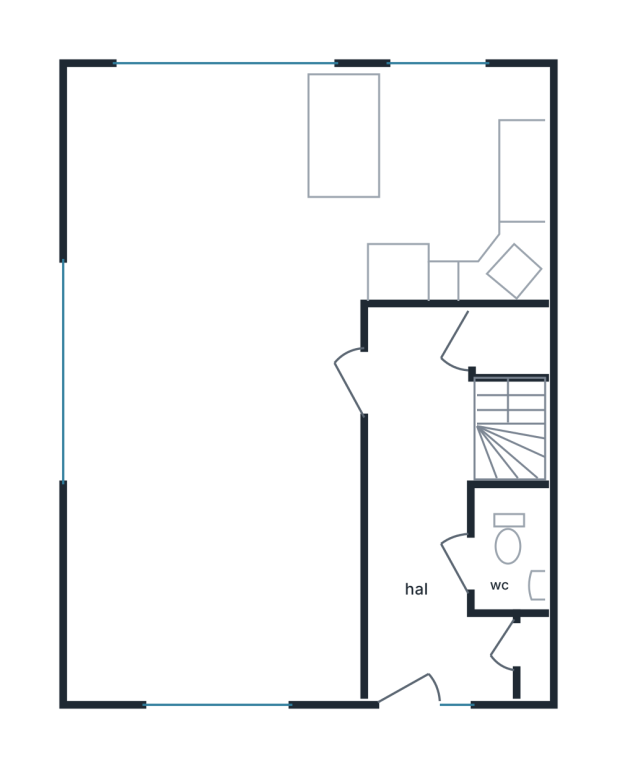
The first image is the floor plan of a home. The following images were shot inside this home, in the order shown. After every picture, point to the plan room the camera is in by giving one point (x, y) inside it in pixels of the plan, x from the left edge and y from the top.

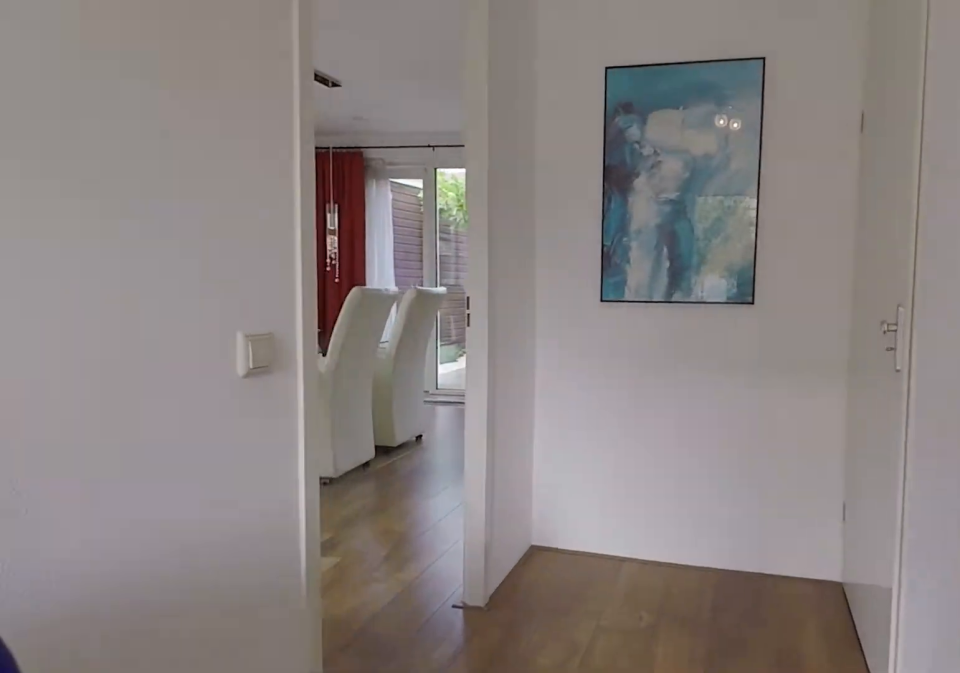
(424, 518)
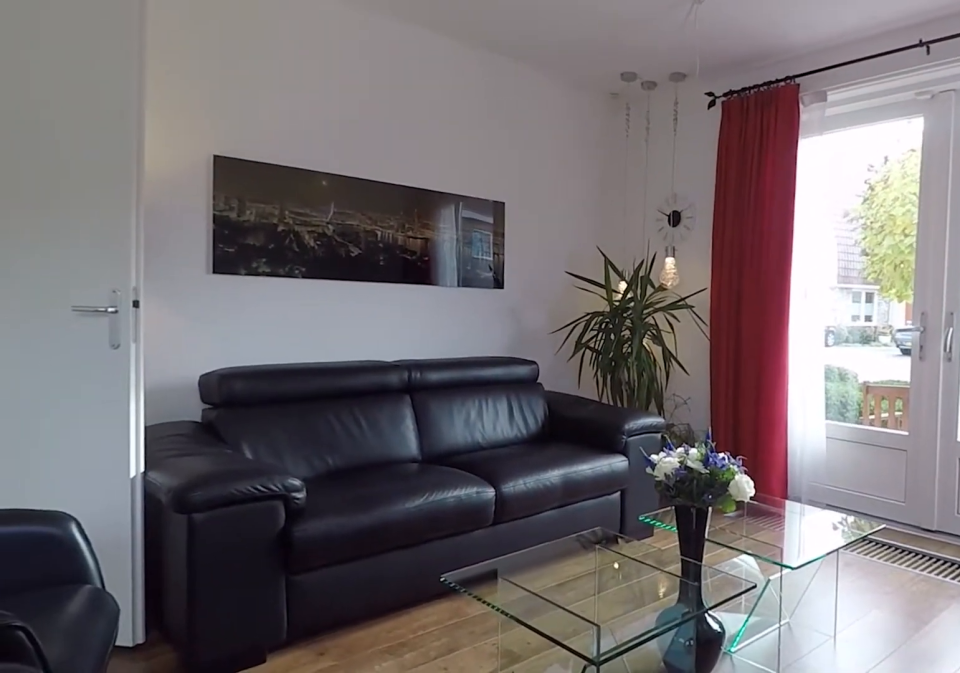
(215, 540)
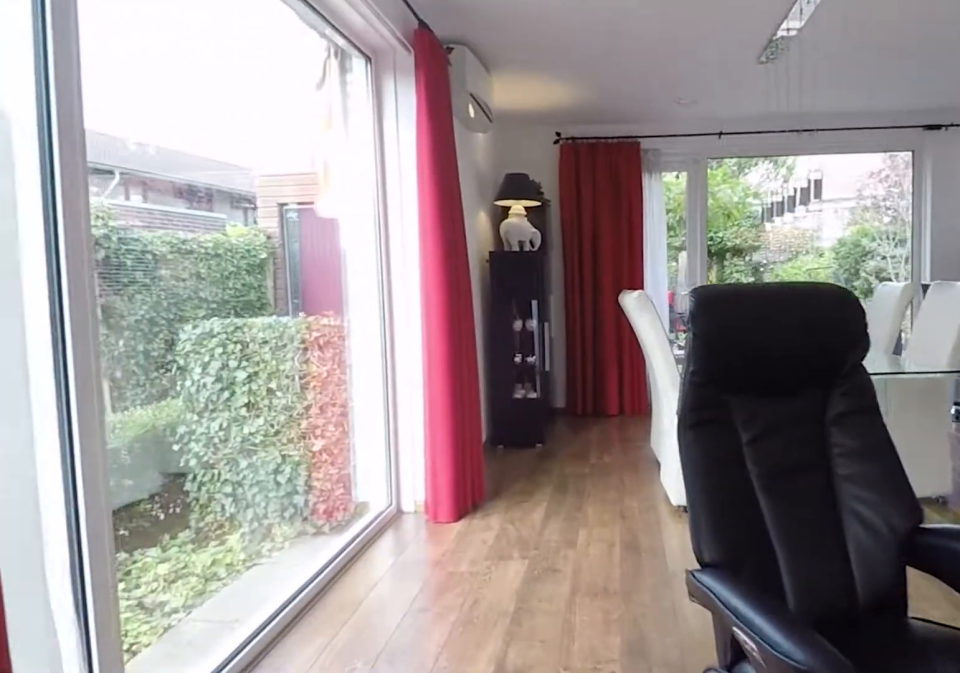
(215, 540)
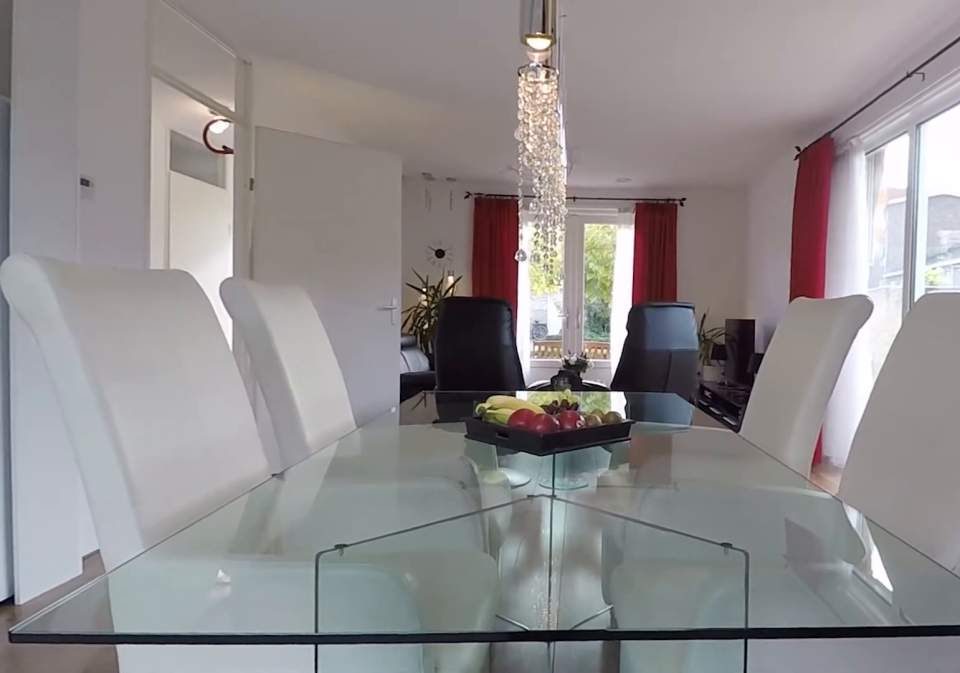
(272, 538)
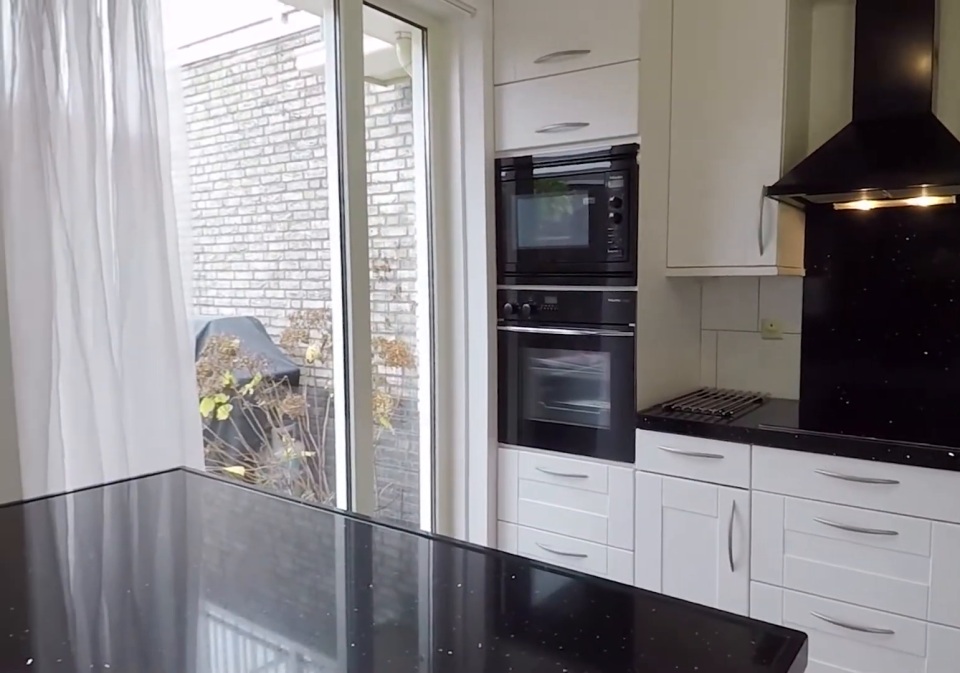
(477, 240)
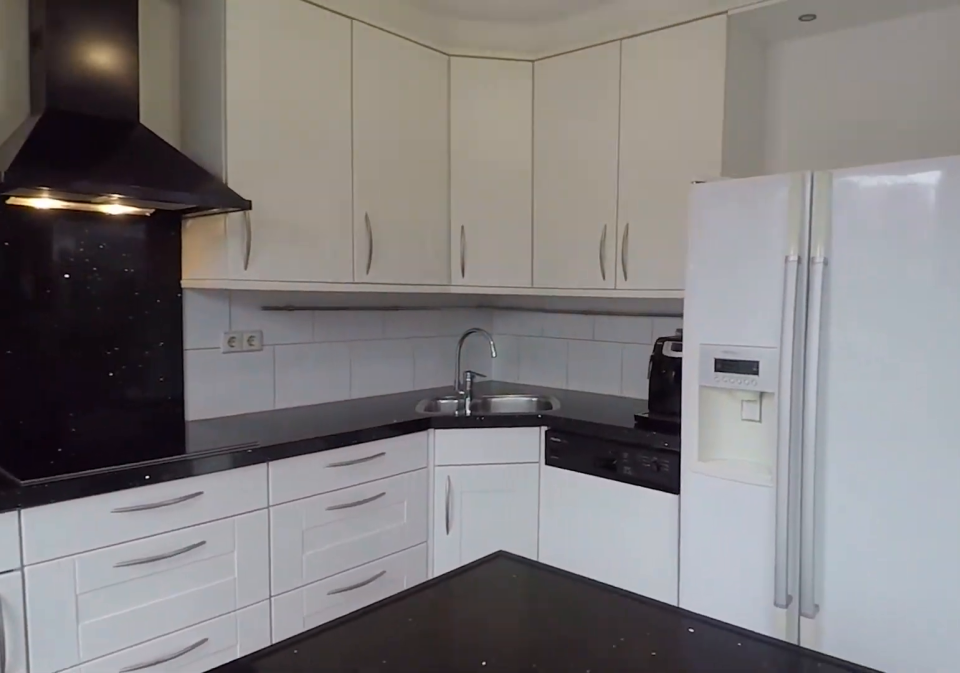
(477, 240)
